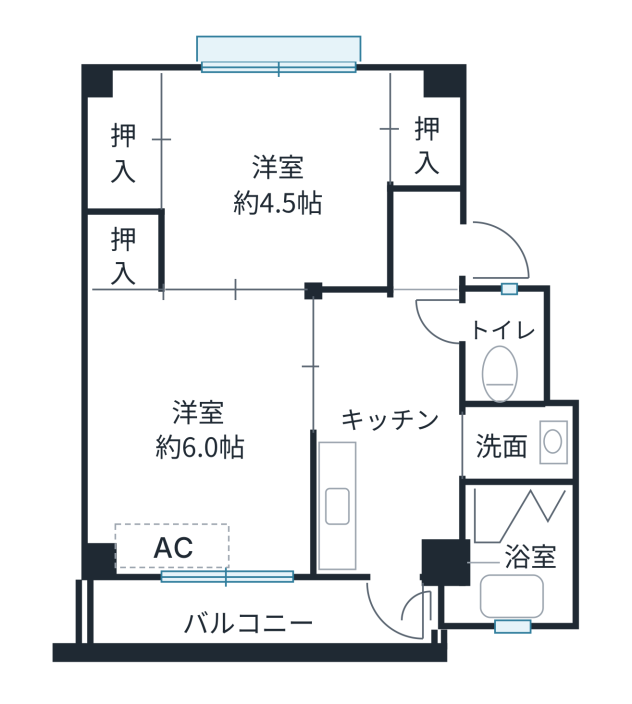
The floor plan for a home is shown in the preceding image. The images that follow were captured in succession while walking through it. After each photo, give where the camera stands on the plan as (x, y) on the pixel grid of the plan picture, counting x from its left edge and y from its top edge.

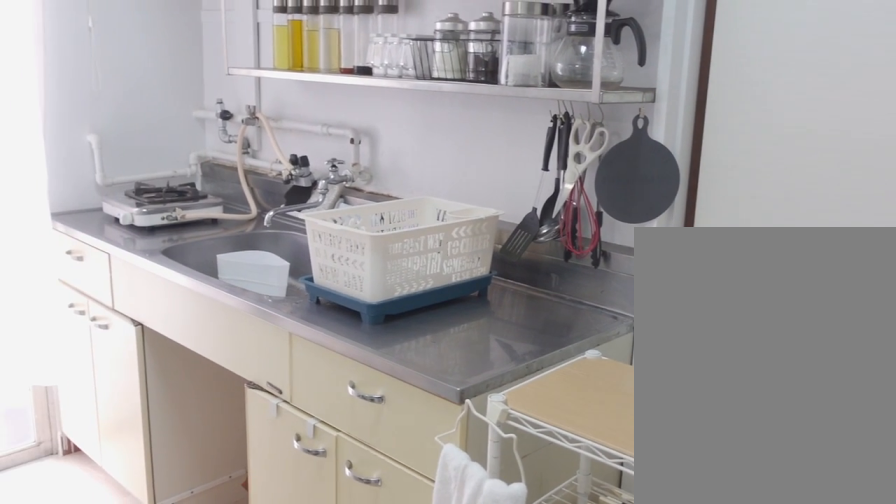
(410, 455)
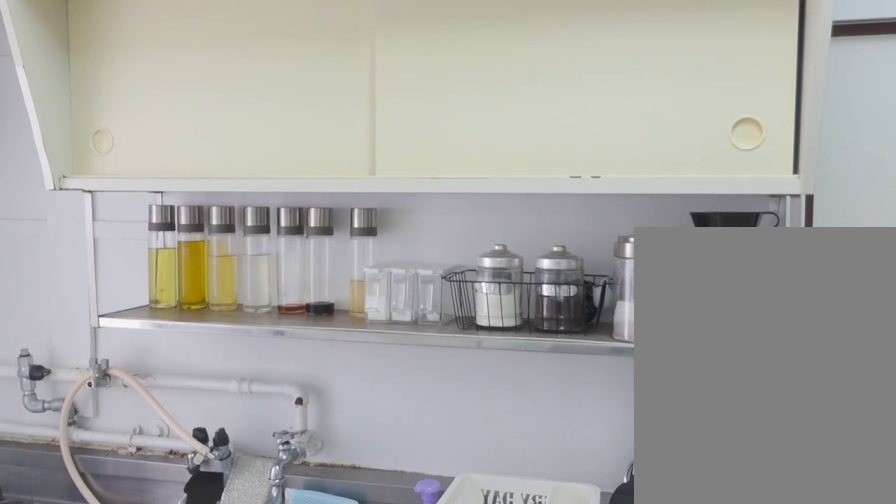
(410, 455)
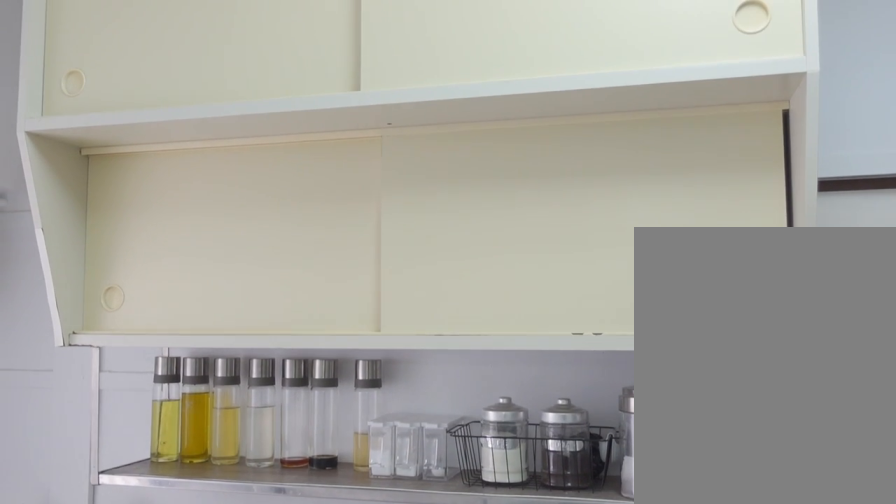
(410, 455)
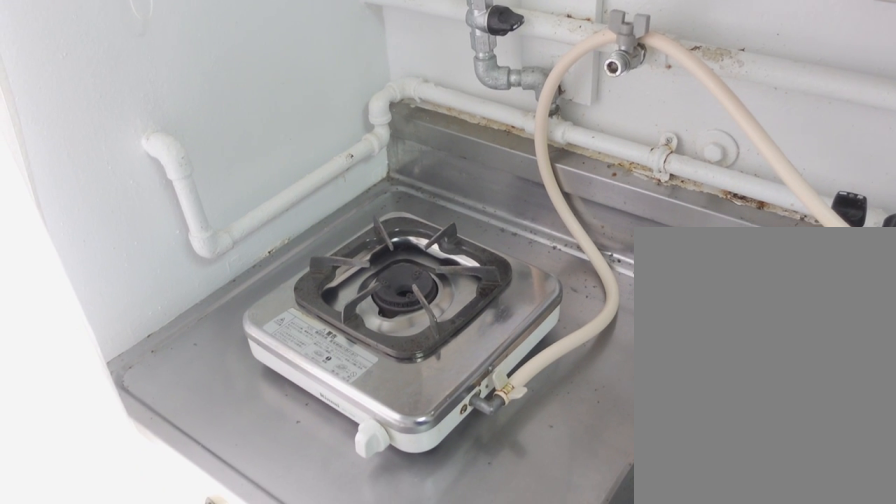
(409, 455)
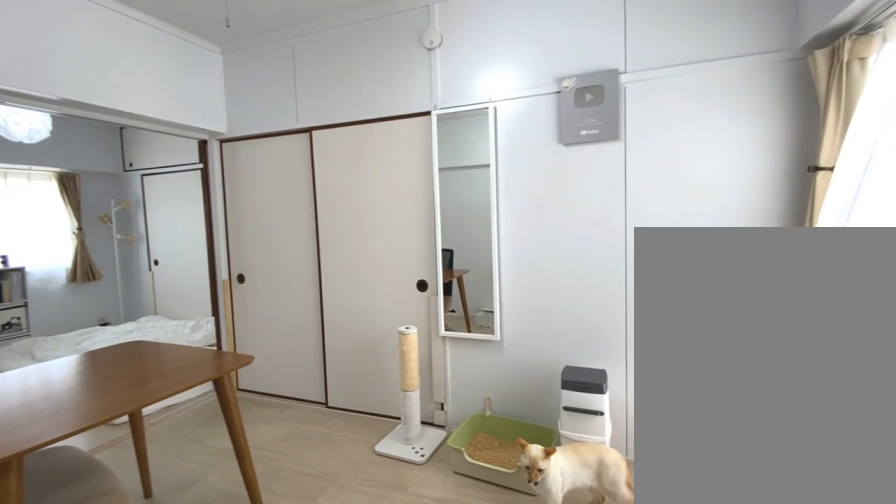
(134, 508)
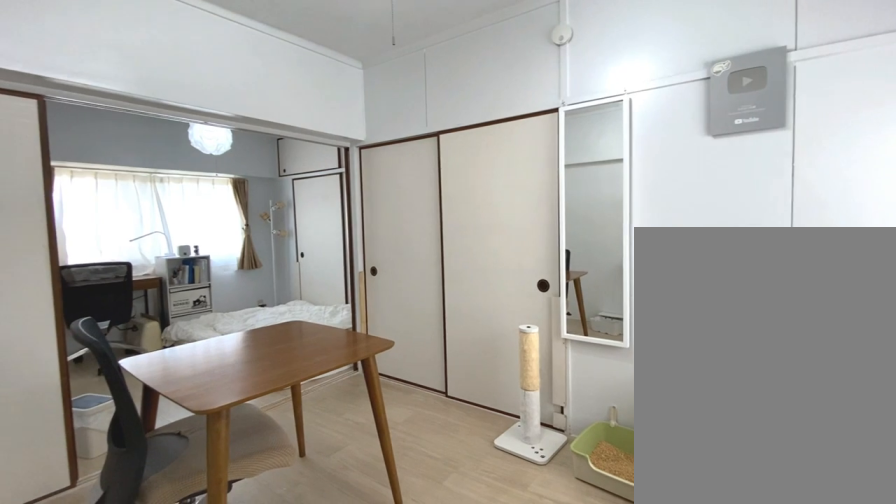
(132, 508)
